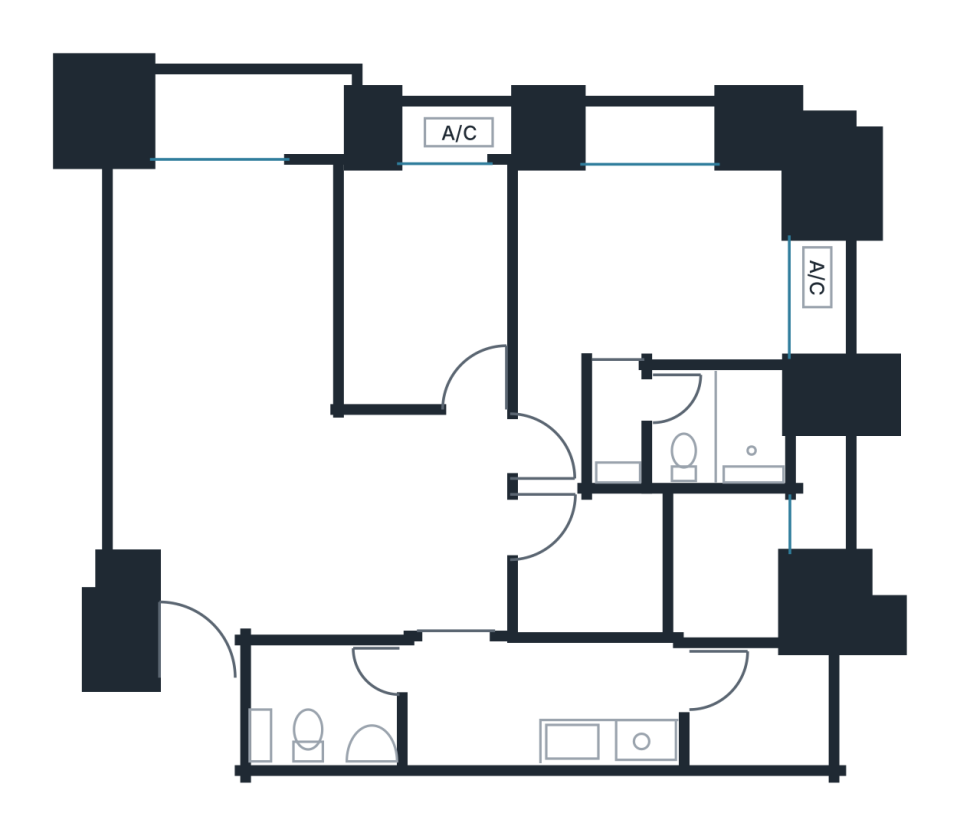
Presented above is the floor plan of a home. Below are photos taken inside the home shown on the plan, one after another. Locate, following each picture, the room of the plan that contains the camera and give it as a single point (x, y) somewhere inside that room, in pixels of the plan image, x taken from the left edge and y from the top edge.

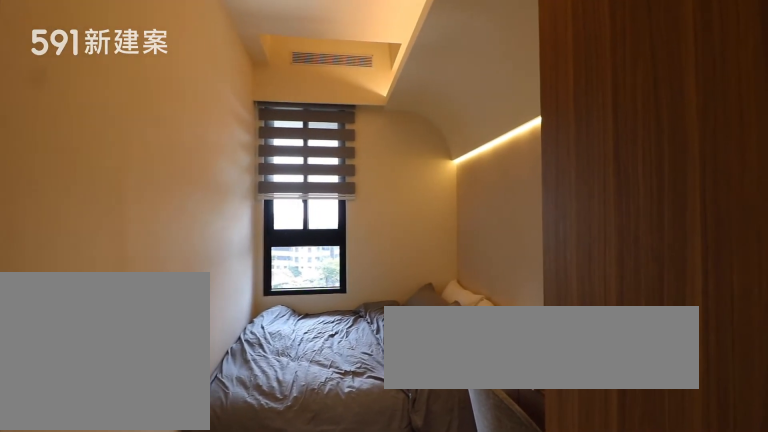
(655, 568)
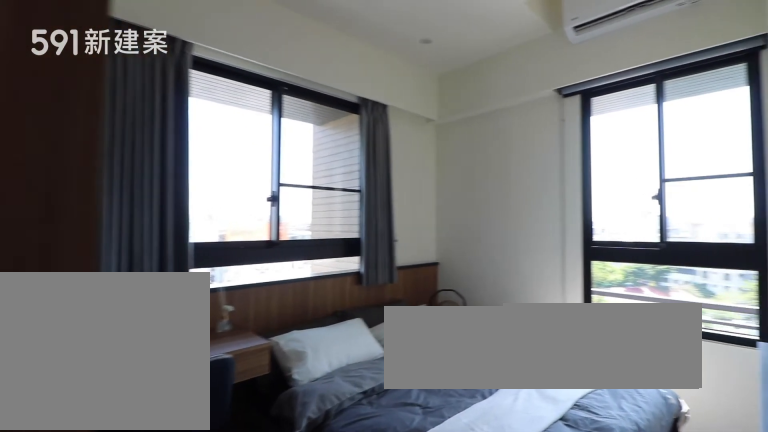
(654, 263)
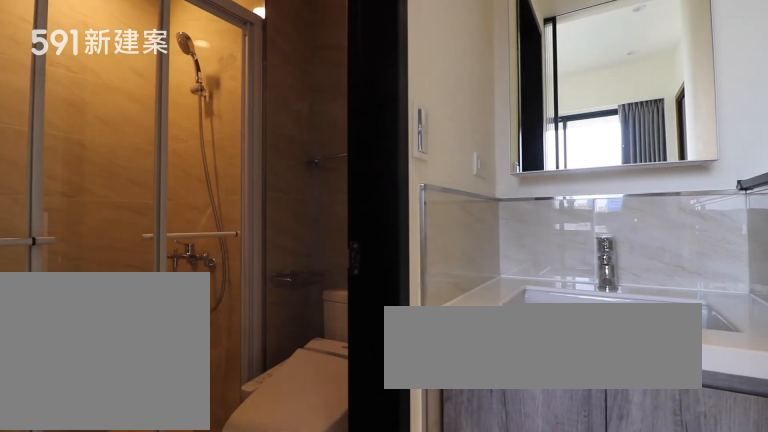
(695, 422)
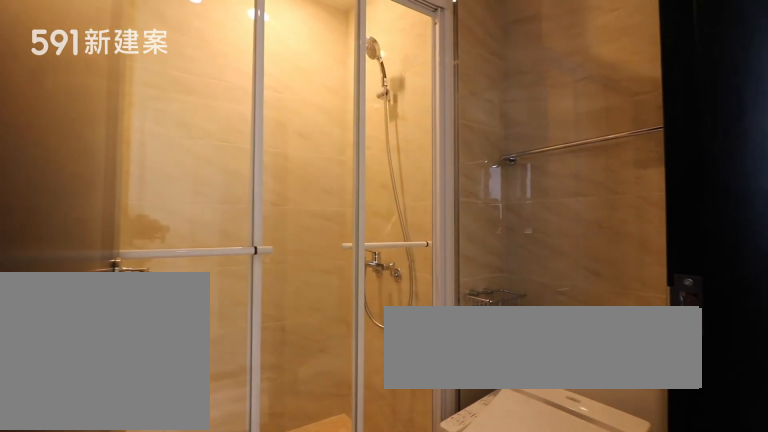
(695, 422)
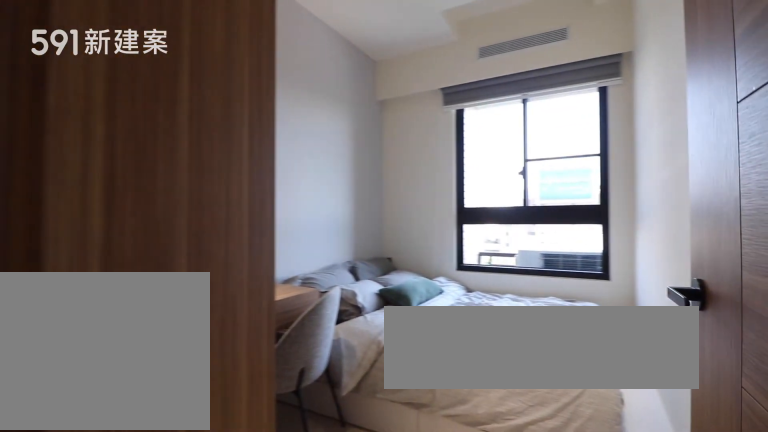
(424, 281)
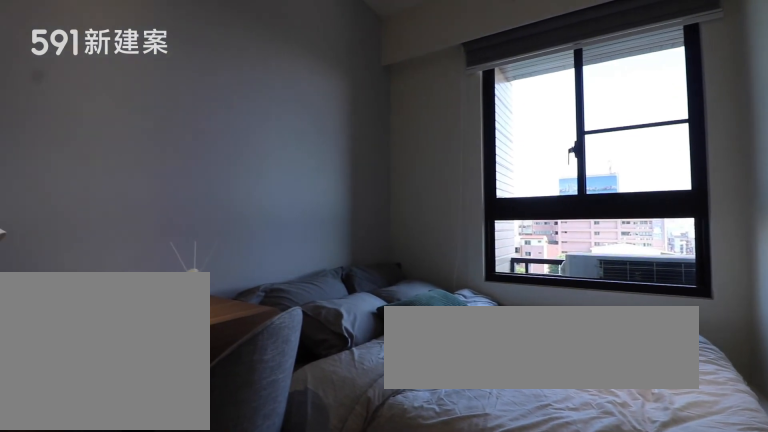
(424, 281)
